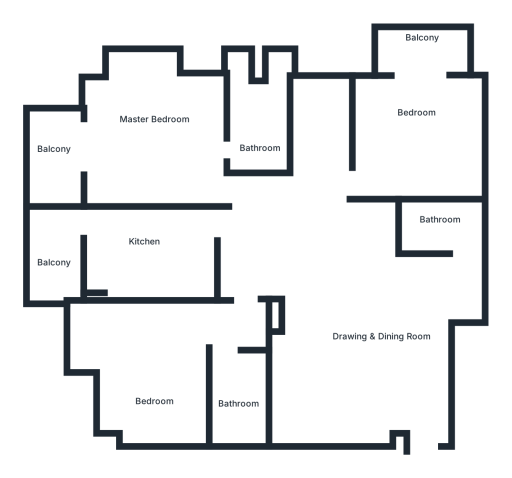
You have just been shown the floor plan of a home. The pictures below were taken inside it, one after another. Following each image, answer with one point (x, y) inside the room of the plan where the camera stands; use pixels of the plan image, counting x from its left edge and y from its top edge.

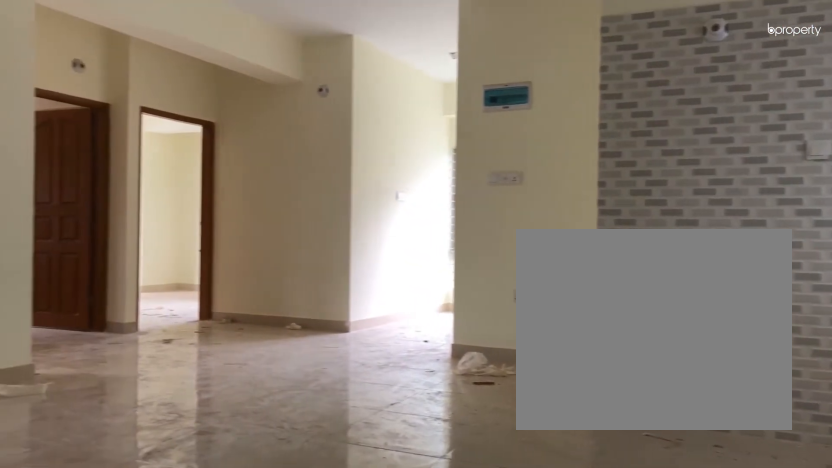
(416, 387)
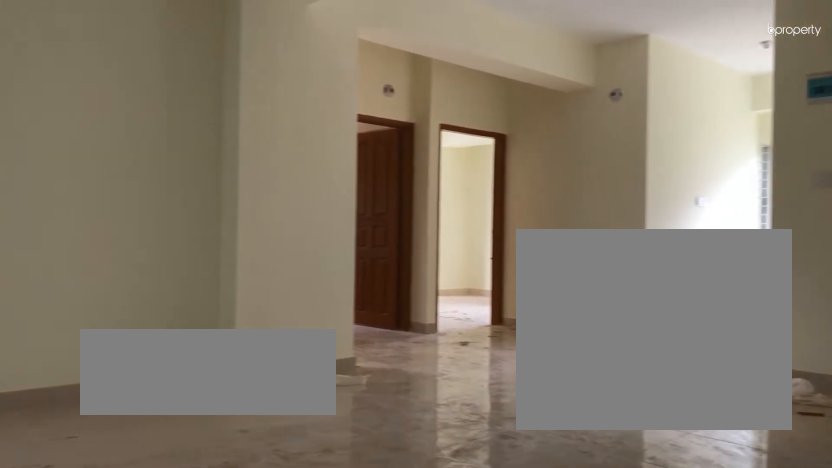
(416, 387)
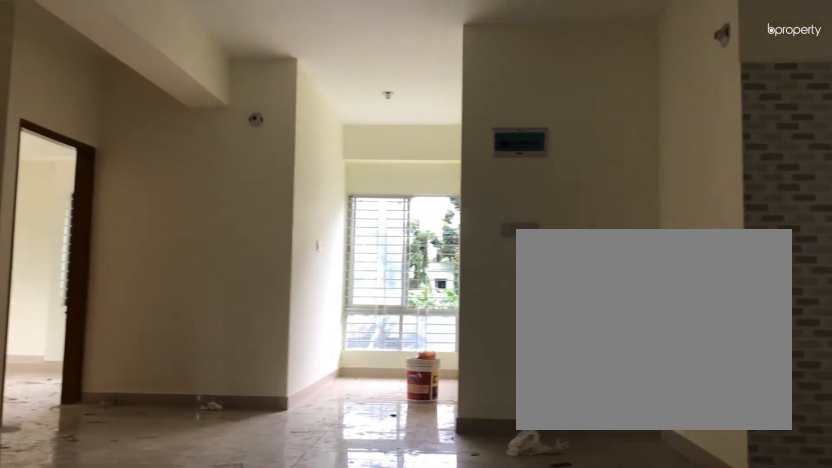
(330, 281)
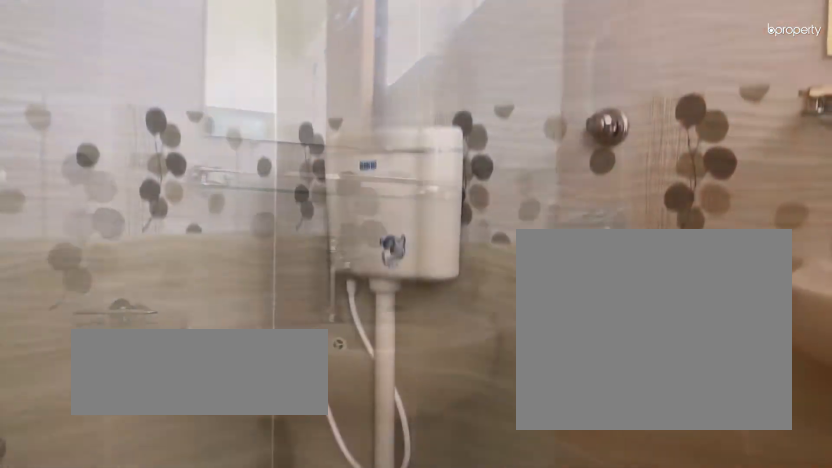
(442, 228)
